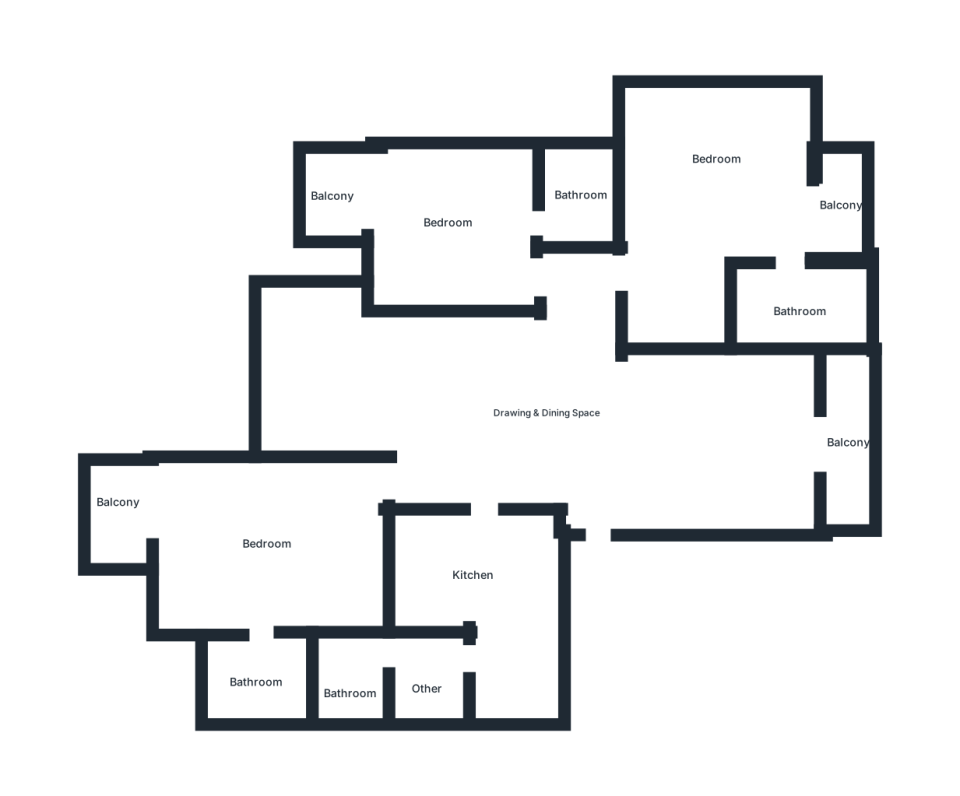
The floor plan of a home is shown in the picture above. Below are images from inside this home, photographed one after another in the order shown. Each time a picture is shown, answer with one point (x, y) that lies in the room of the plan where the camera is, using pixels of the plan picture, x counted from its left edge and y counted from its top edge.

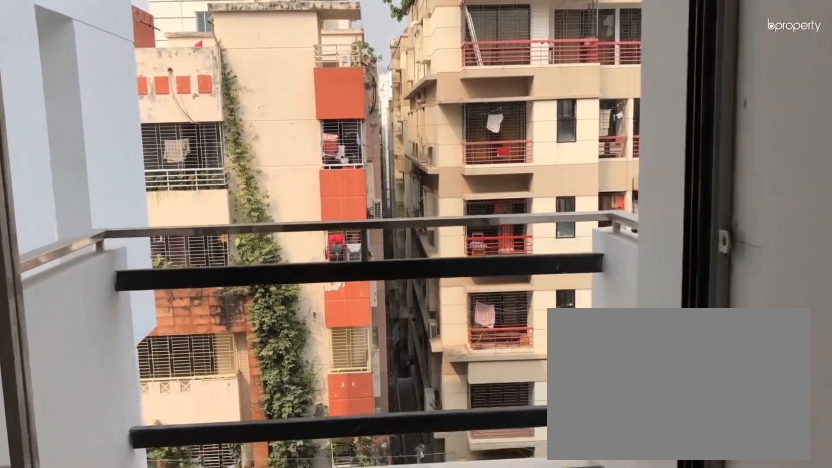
(393, 208)
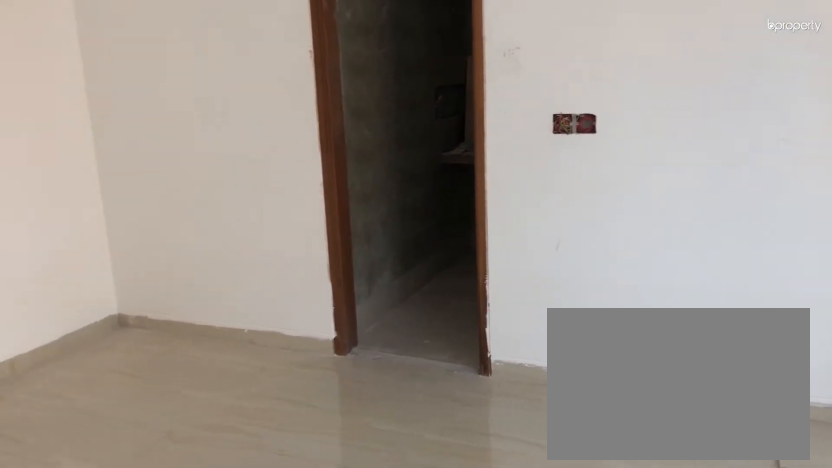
(277, 553)
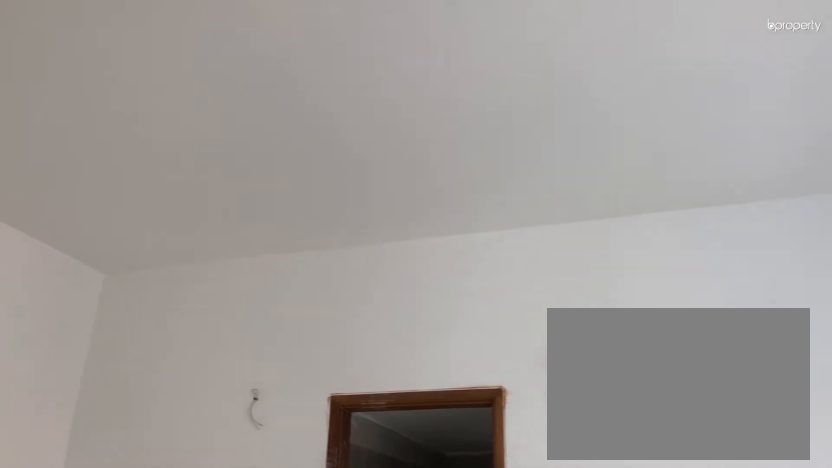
(277, 553)
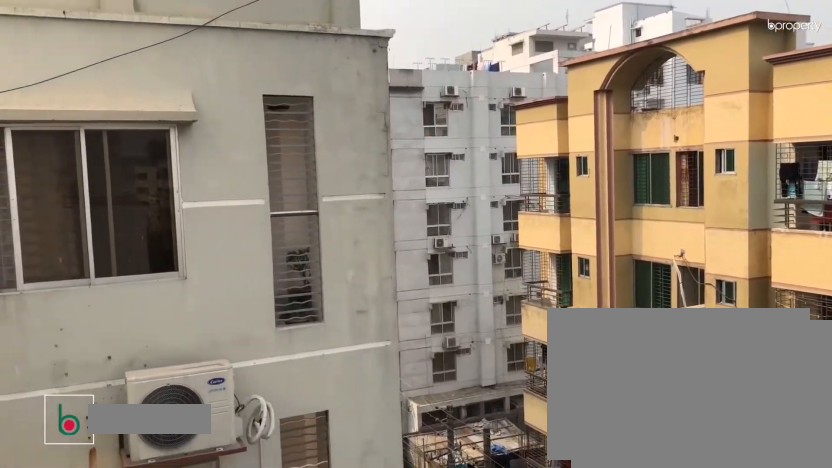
(120, 513)
